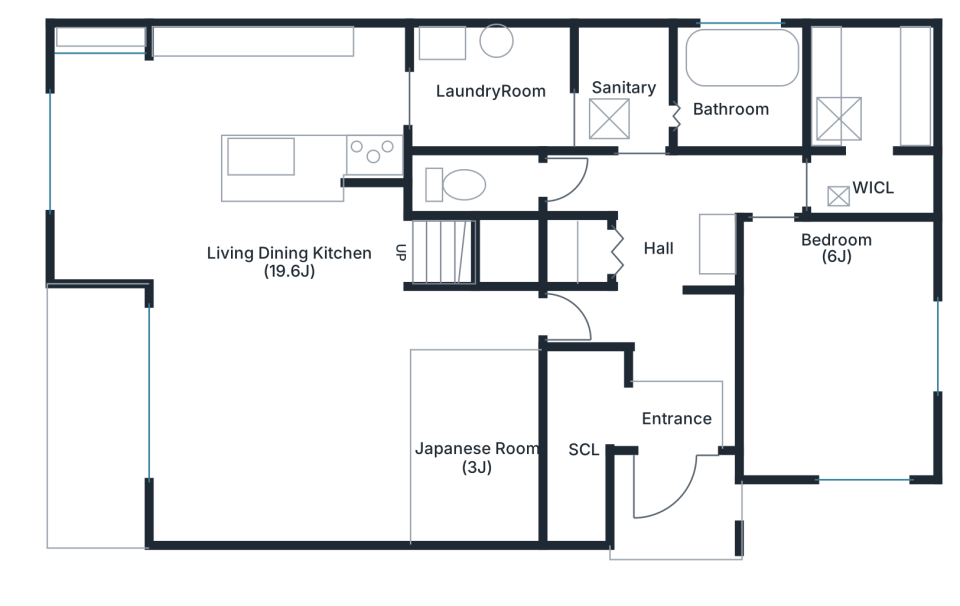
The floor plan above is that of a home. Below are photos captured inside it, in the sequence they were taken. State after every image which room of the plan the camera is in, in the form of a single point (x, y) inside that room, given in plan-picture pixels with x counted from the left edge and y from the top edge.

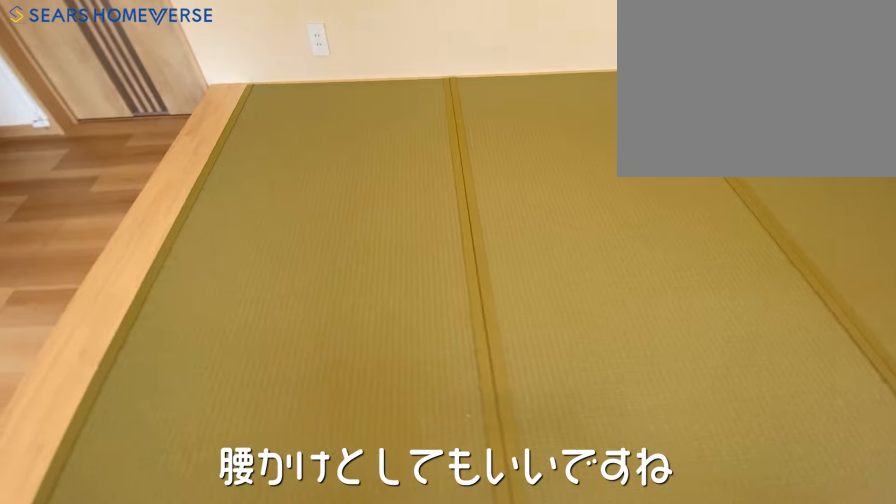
(480, 449)
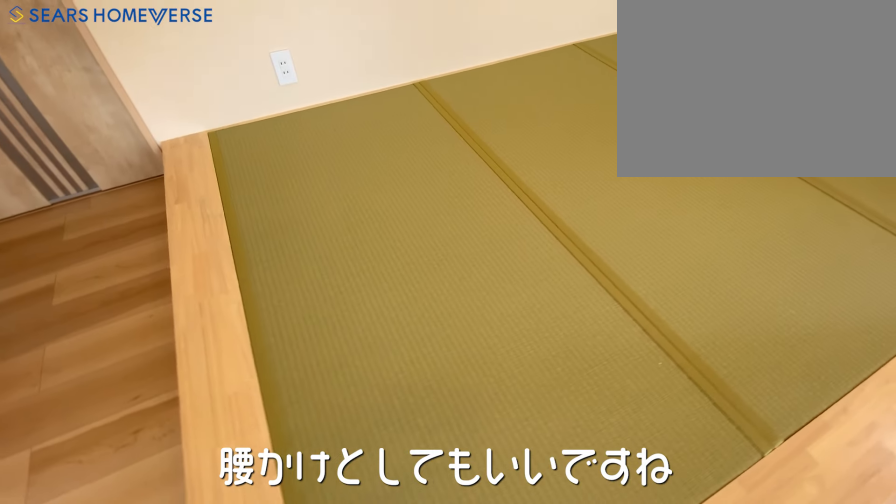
(480, 449)
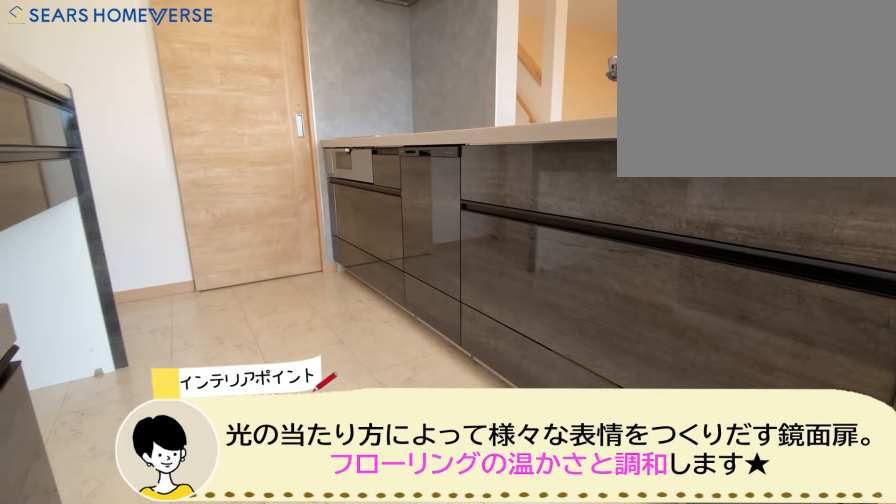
(289, 95)
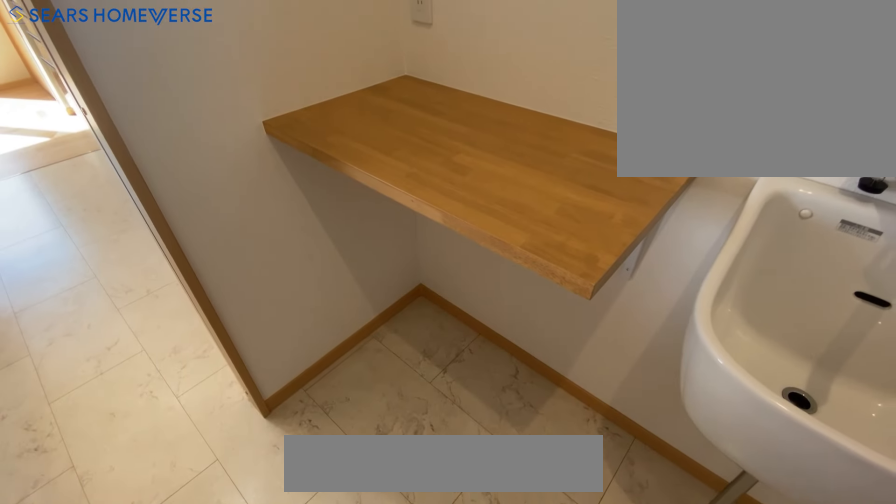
(494, 98)
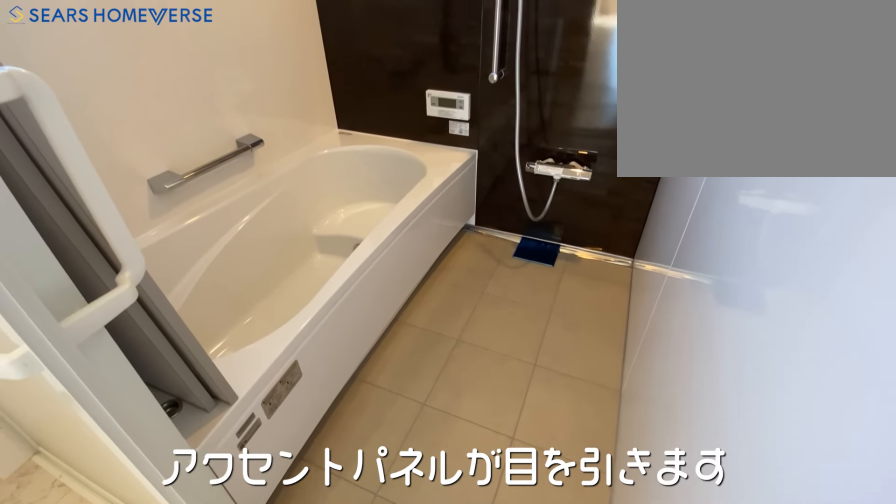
(746, 95)
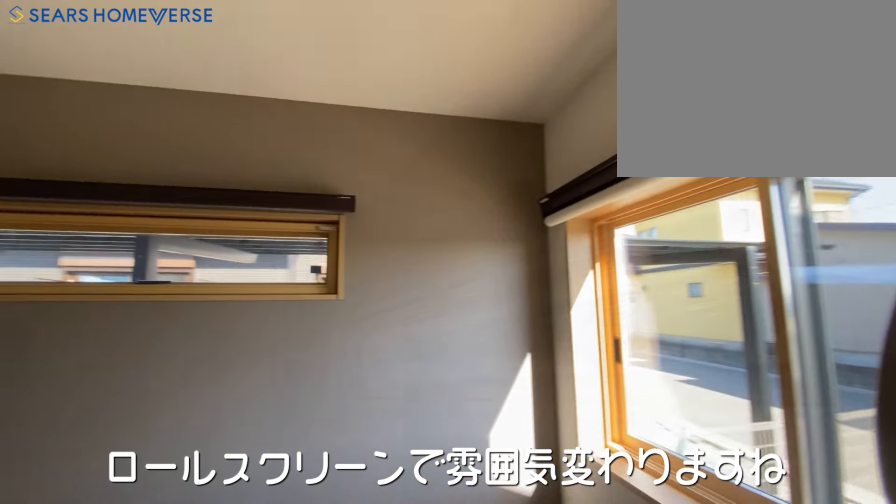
(842, 350)
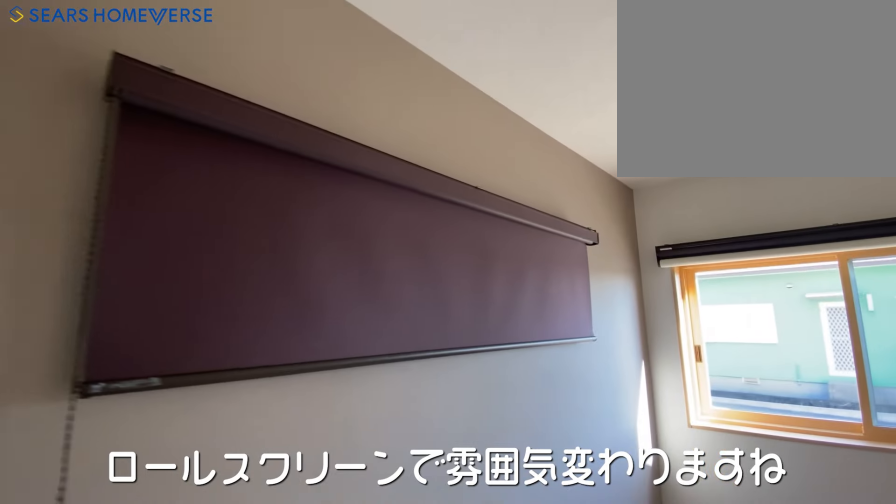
(842, 350)
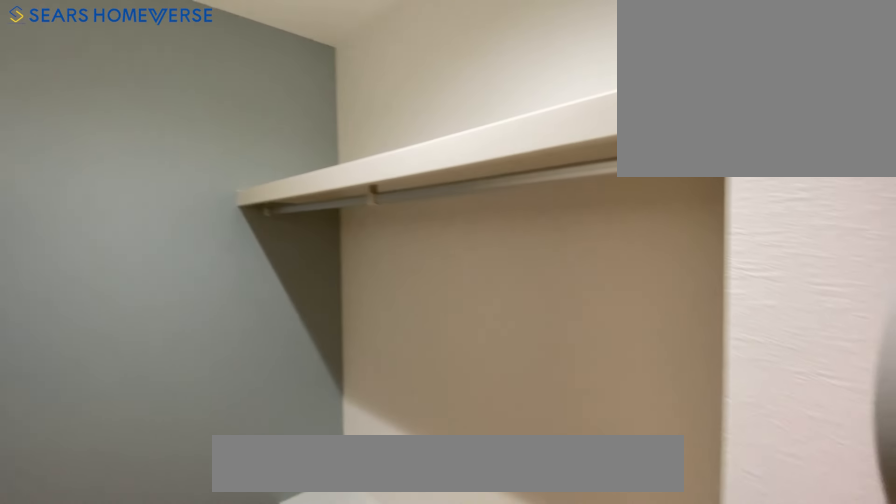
(872, 105)
